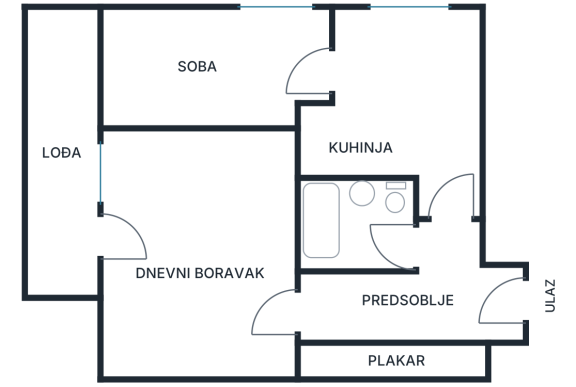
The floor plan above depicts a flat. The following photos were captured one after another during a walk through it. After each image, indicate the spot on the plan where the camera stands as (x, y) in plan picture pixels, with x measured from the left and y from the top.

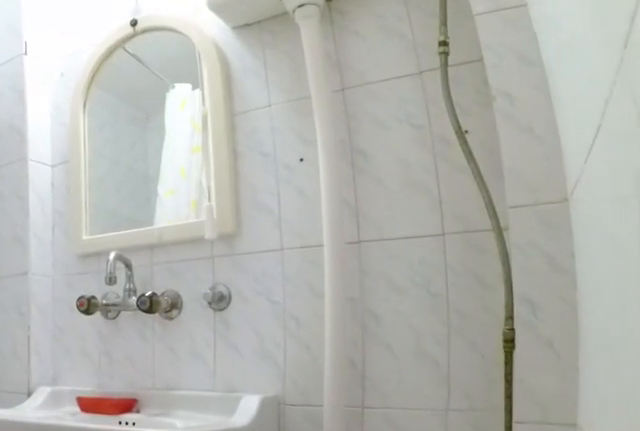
(409, 237)
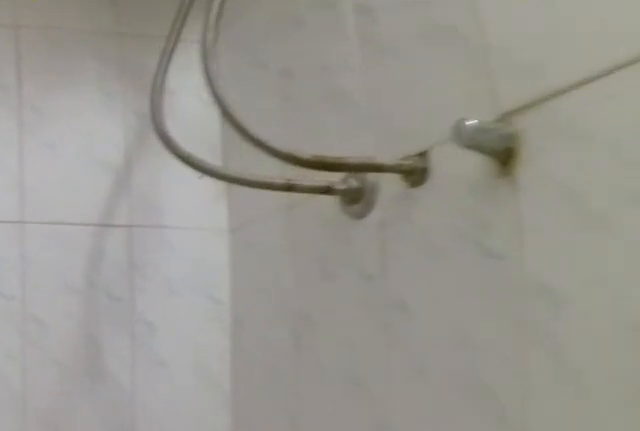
(374, 213)
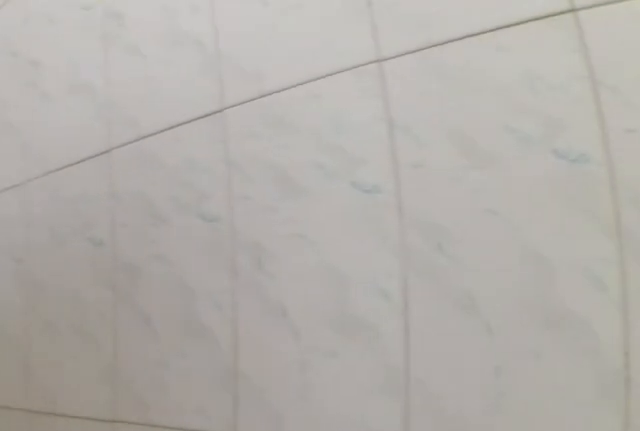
(372, 203)
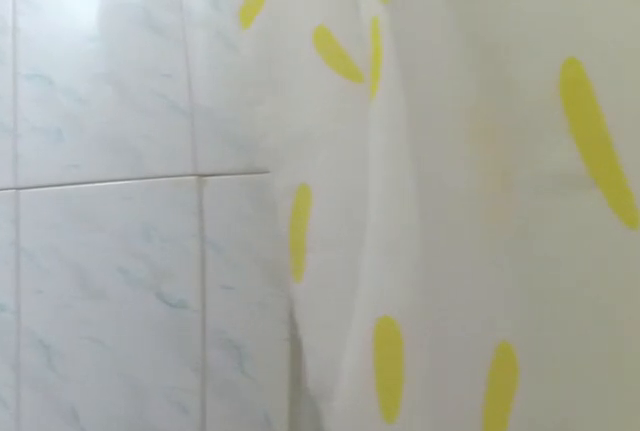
(356, 196)
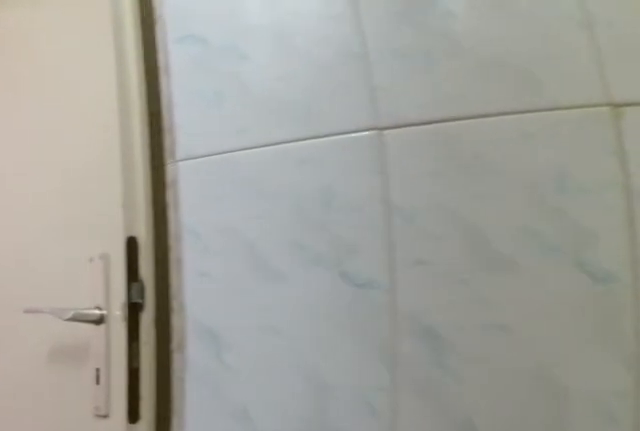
(351, 200)
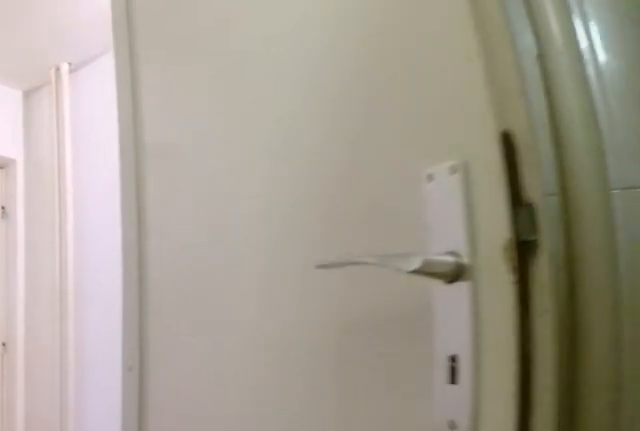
(362, 211)
